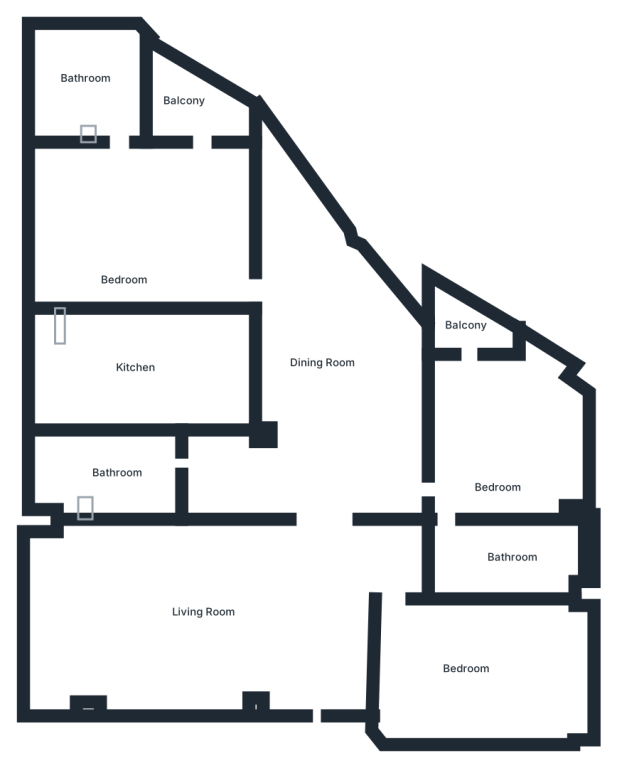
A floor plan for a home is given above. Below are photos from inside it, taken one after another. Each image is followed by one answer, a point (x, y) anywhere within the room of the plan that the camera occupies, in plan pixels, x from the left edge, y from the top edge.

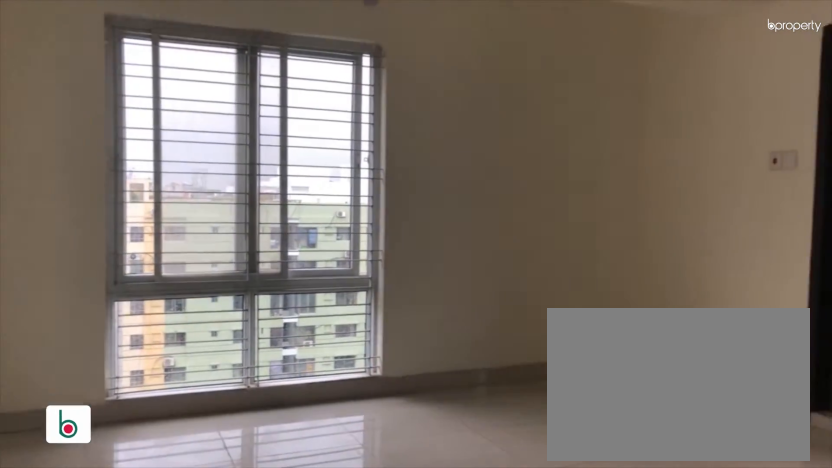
(125, 244)
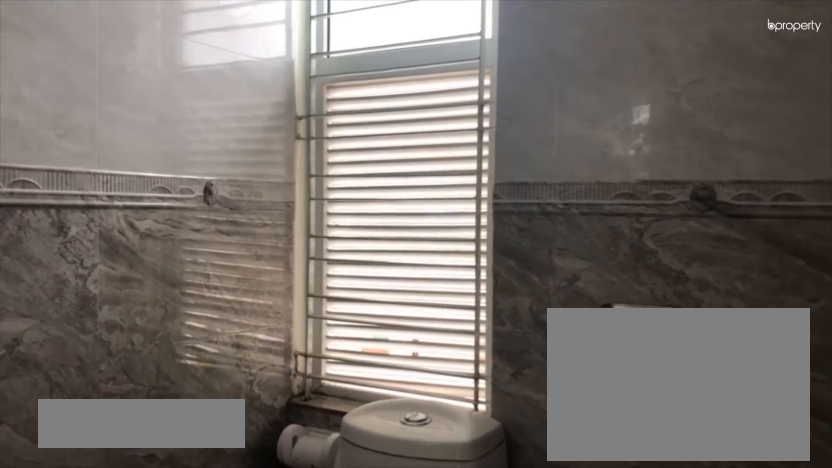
(87, 86)
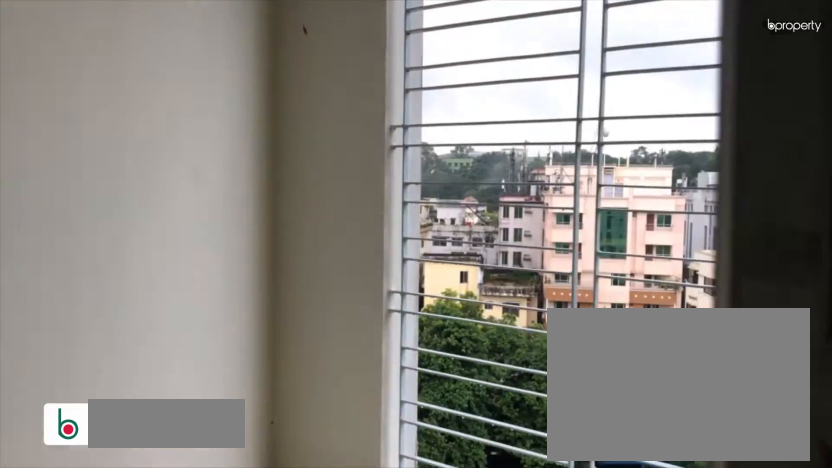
(183, 98)
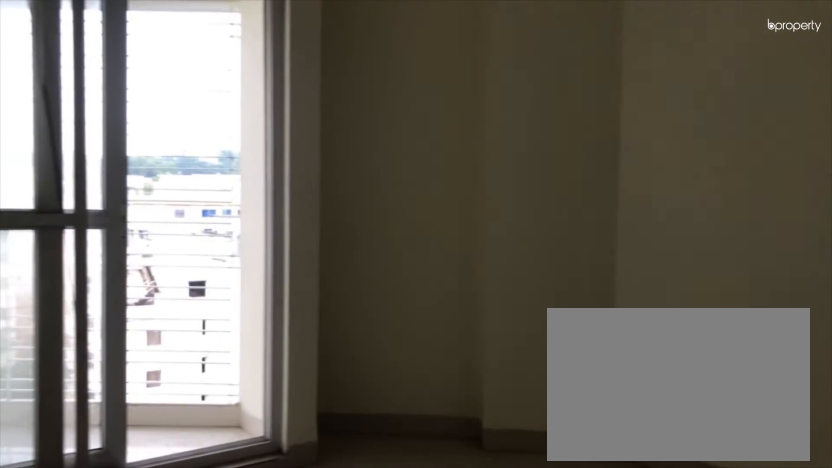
(499, 449)
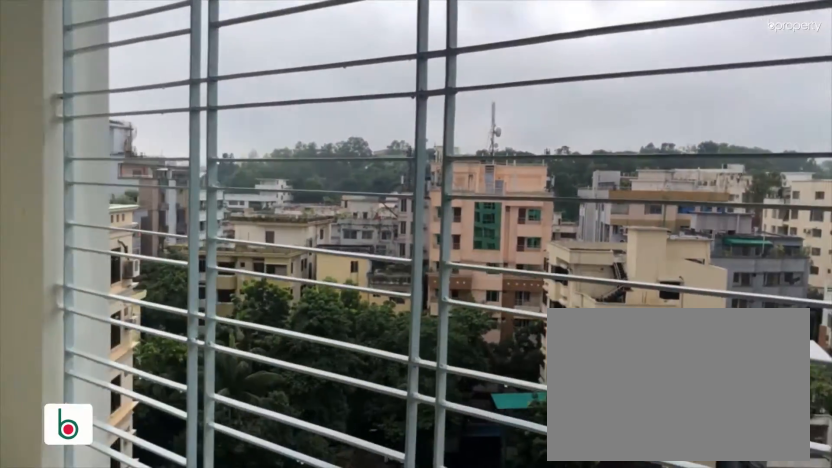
(468, 329)
